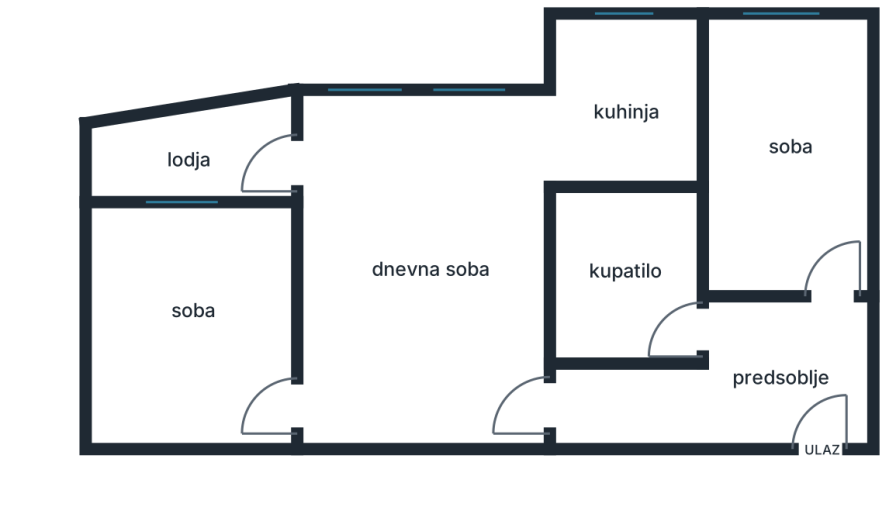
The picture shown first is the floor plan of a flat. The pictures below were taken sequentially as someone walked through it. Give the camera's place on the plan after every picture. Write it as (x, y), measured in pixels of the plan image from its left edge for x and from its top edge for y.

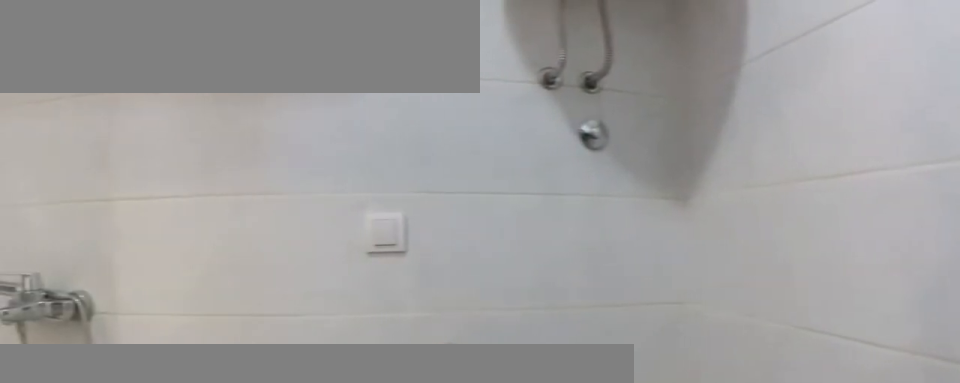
(682, 202)
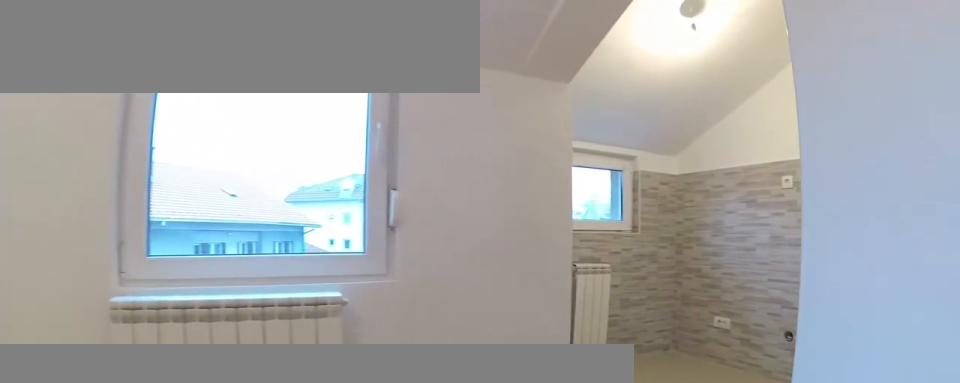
(512, 239)
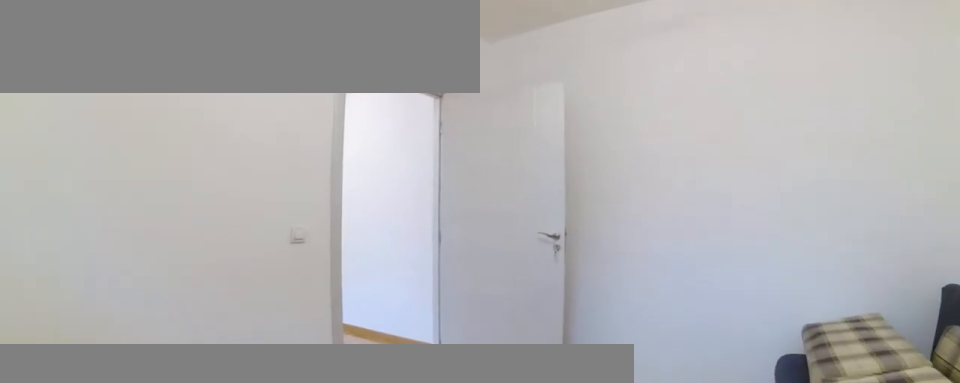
(165, 260)
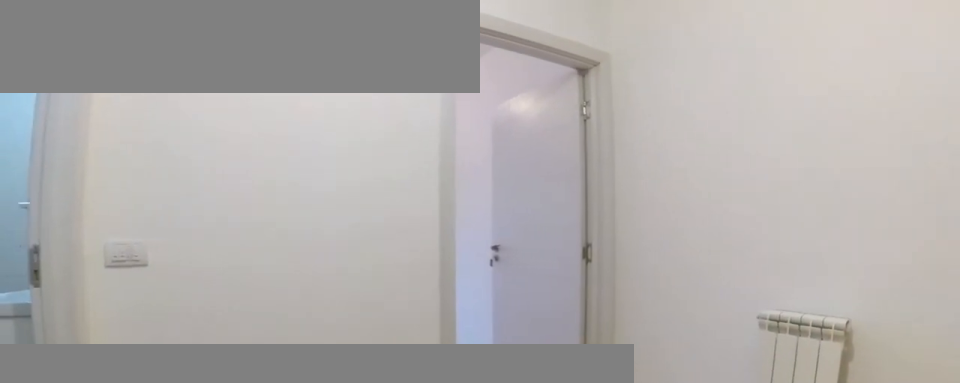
(728, 407)
